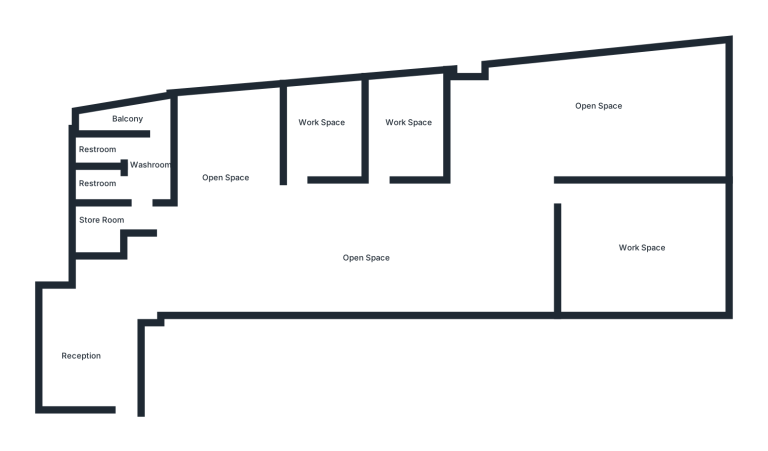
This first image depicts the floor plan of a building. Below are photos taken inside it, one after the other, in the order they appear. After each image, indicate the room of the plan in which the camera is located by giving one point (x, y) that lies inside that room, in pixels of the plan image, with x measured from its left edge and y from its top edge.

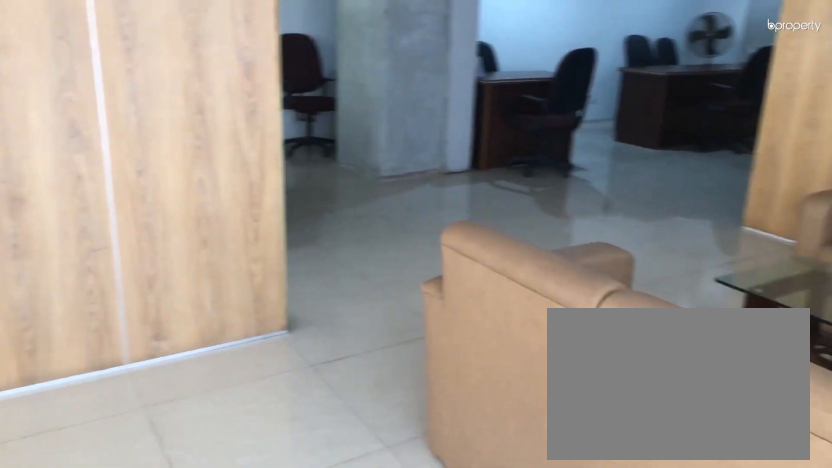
(608, 116)
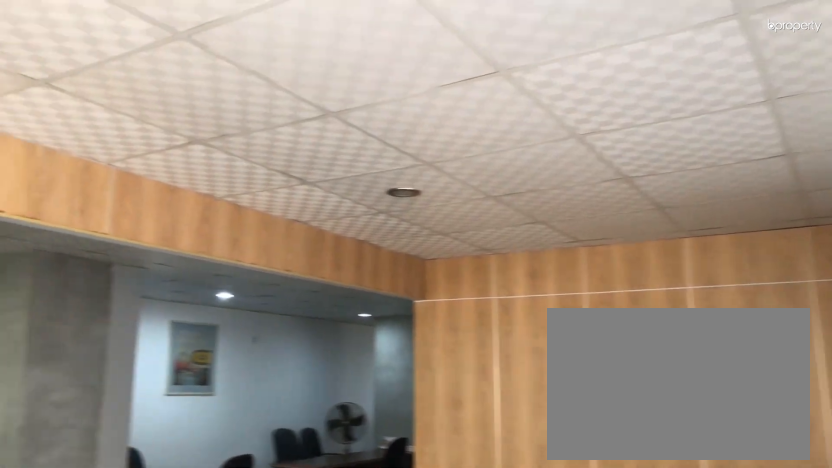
(608, 116)
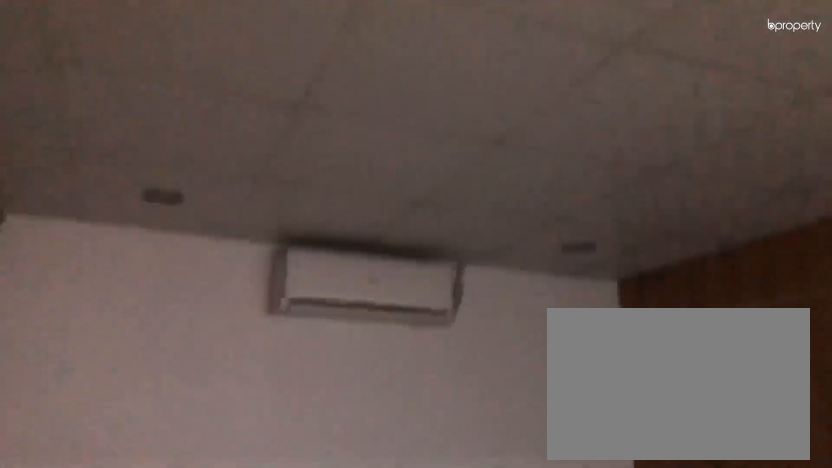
(393, 134)
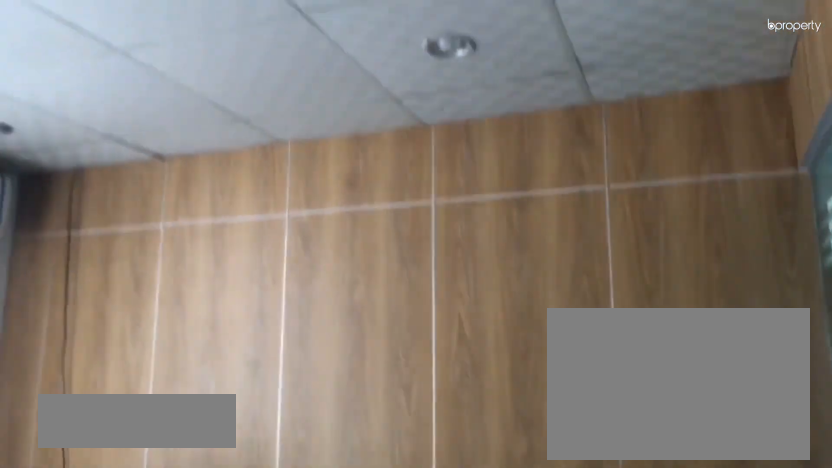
(310, 134)
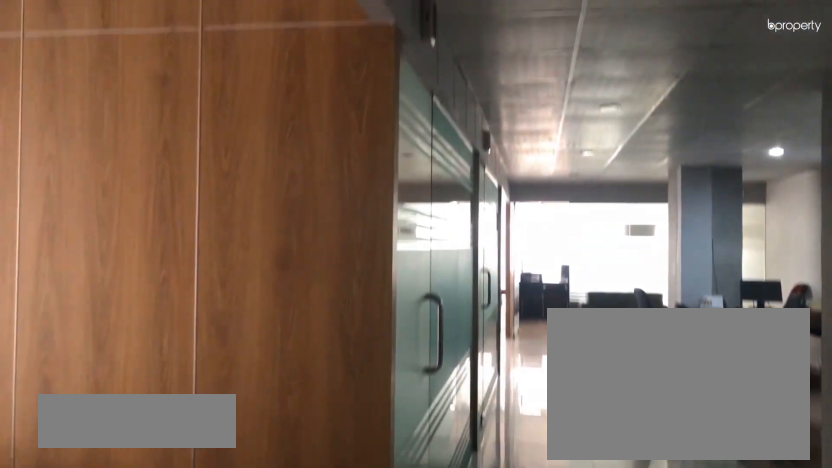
(233, 184)
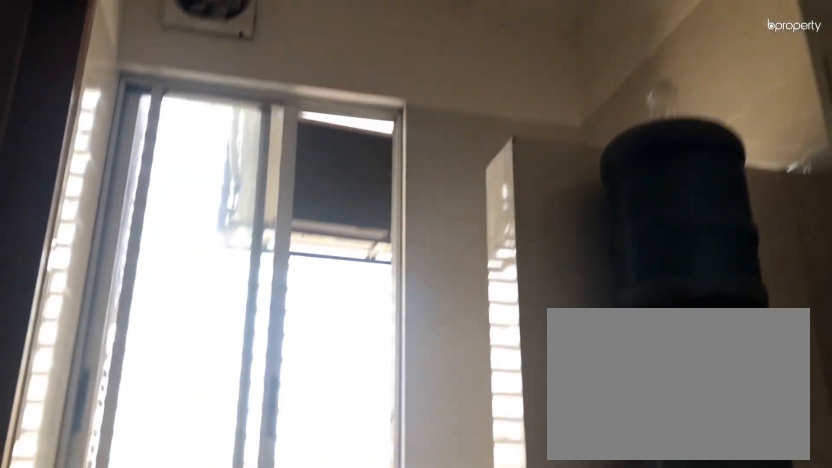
(149, 182)
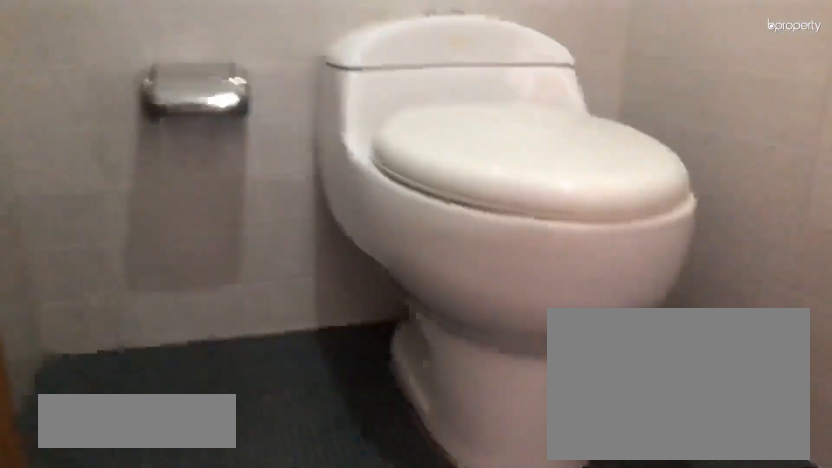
(95, 148)
